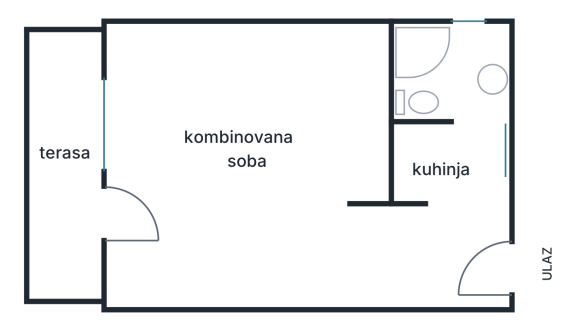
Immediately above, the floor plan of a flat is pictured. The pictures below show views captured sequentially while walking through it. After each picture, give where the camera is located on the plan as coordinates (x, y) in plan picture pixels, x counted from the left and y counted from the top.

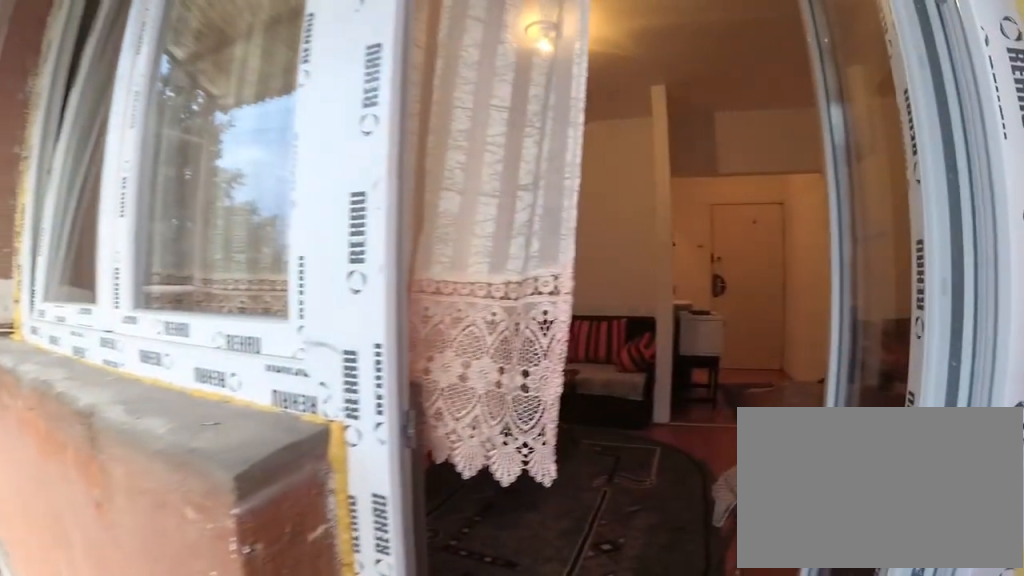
(60, 216)
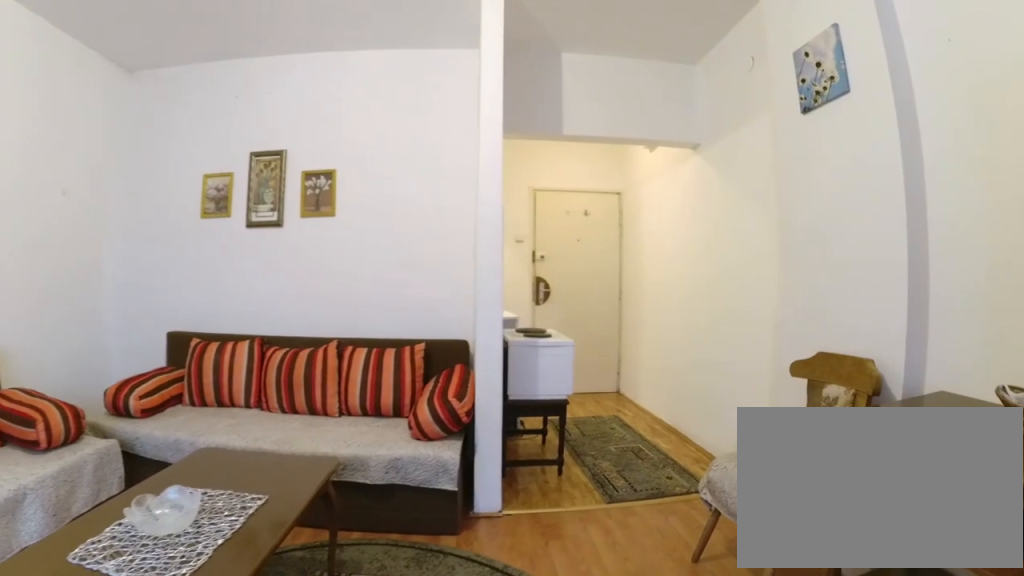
(160, 217)
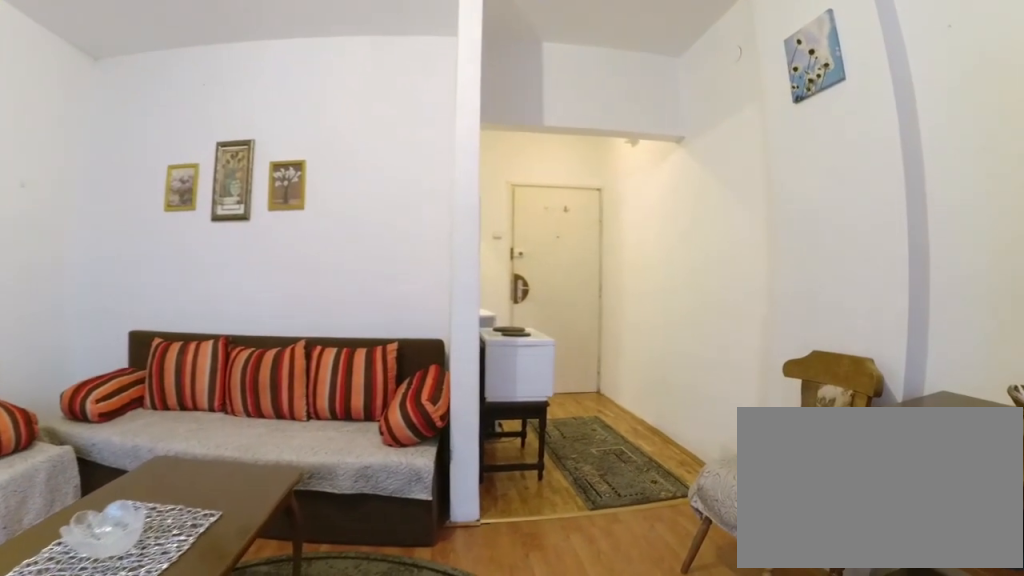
(179, 217)
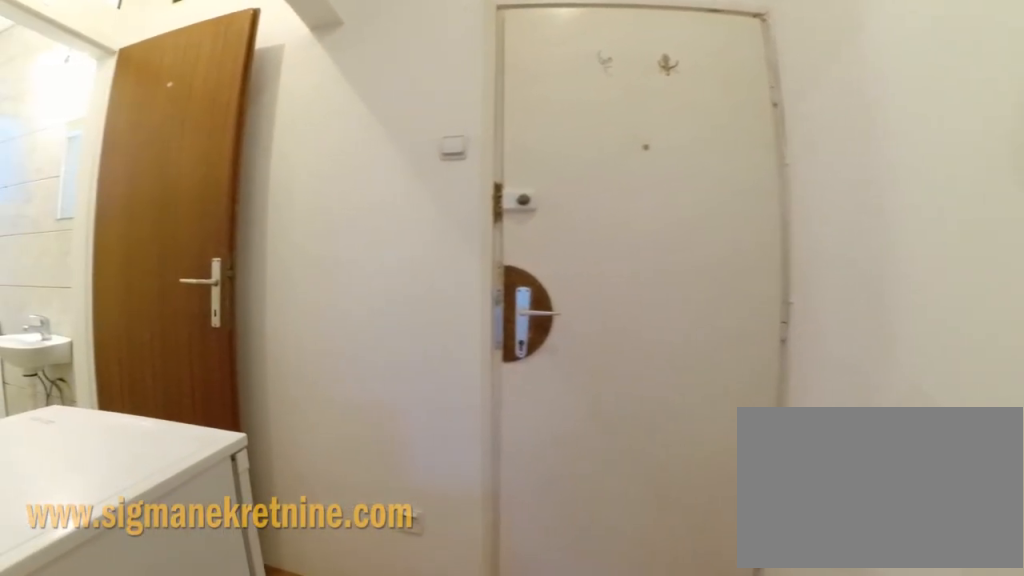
(410, 246)
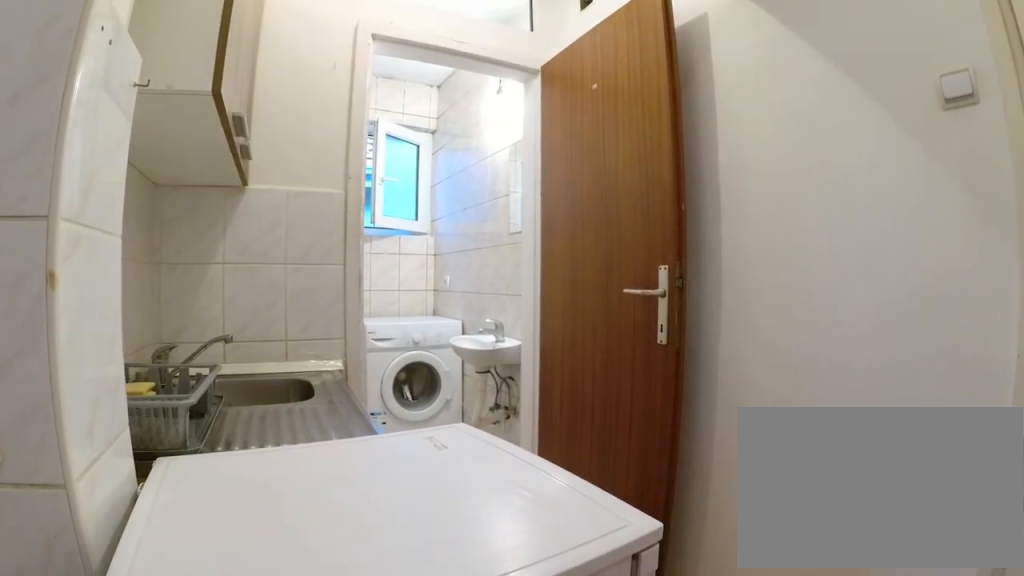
(433, 247)
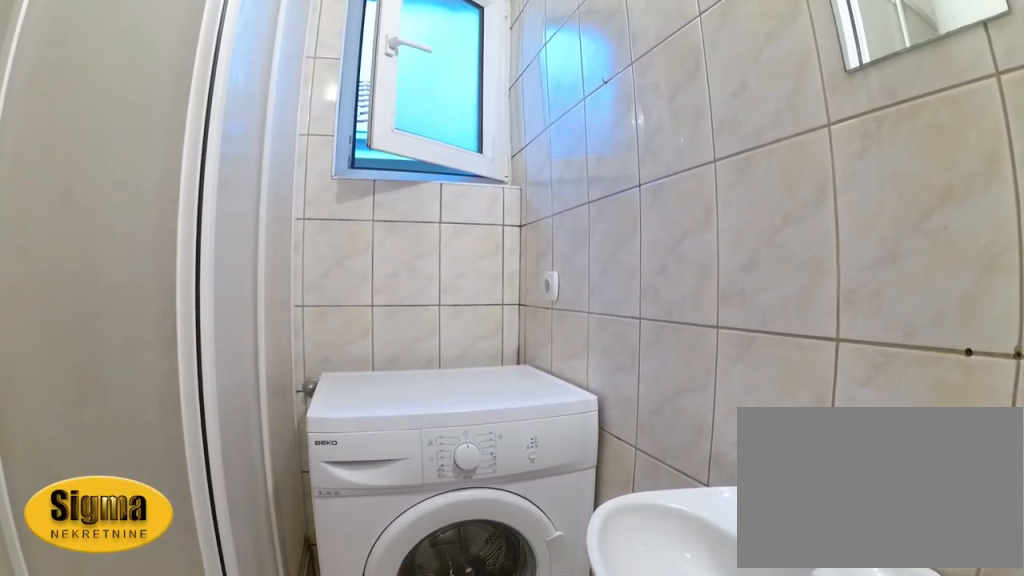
(473, 109)
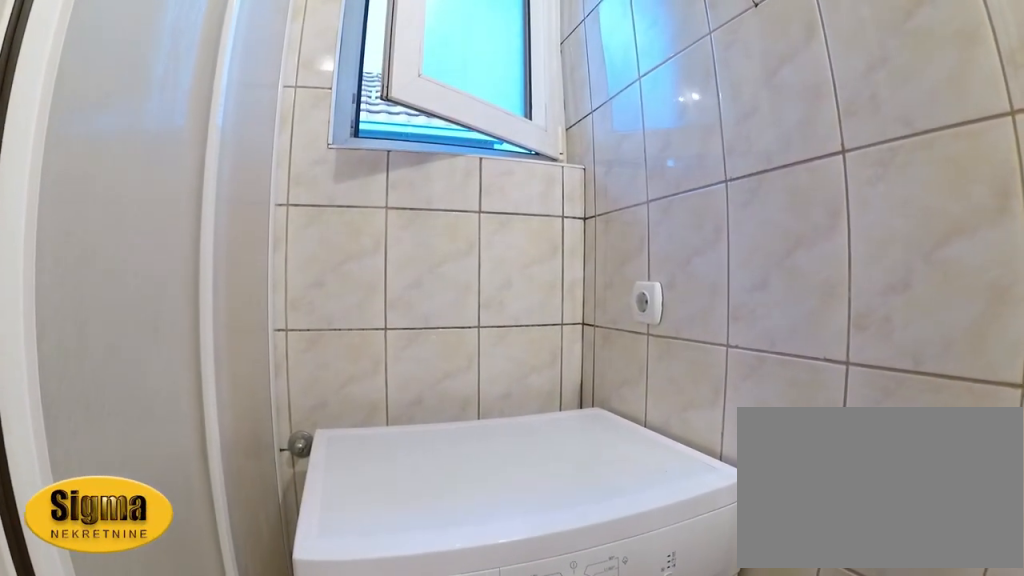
(473, 80)
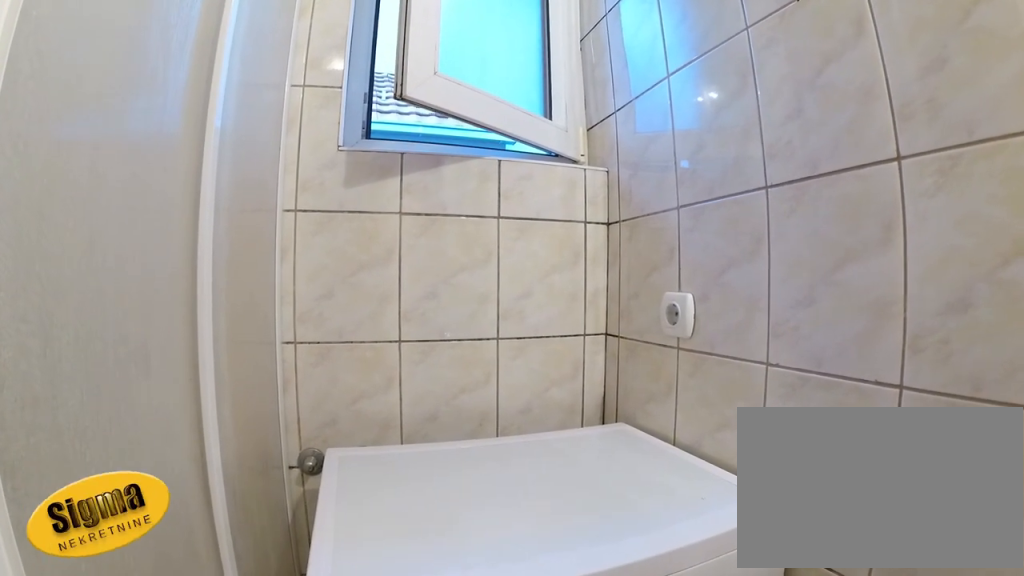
(472, 71)
